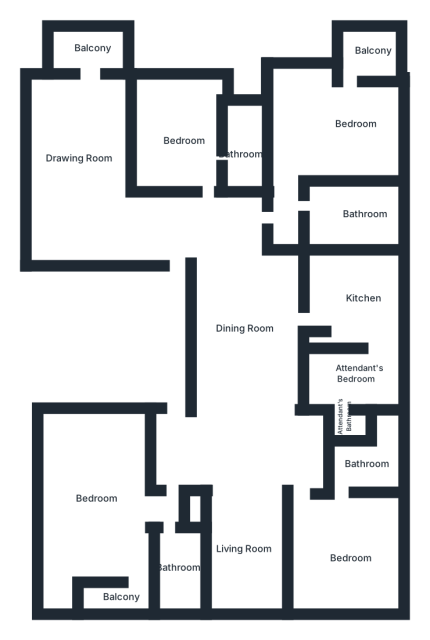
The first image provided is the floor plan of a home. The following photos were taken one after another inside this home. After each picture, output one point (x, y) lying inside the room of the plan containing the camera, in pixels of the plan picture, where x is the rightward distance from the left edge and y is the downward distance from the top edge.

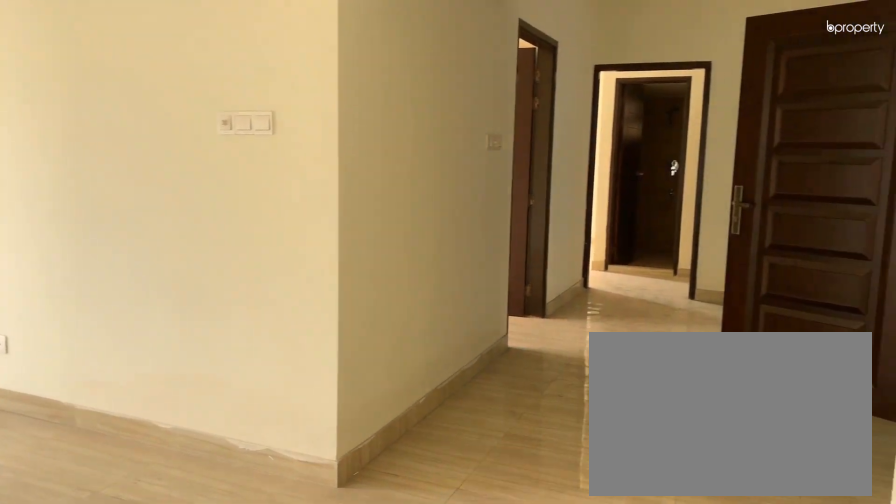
(82, 146)
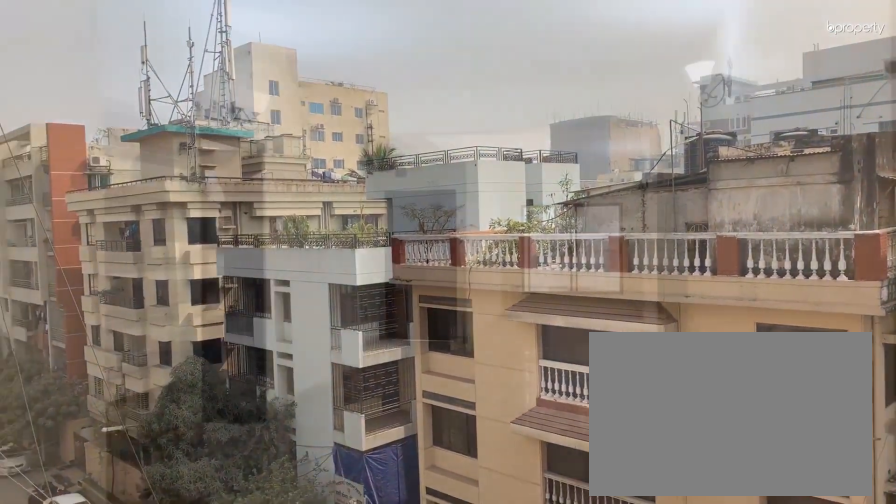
(90, 57)
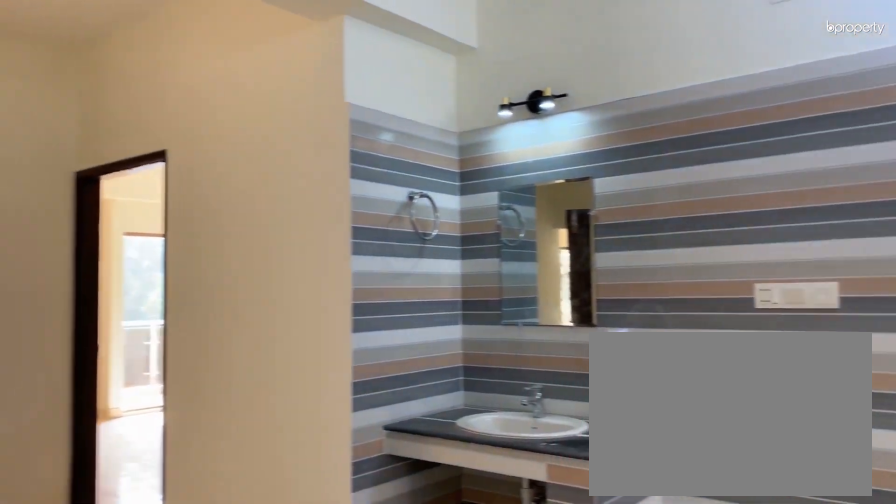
(244, 338)
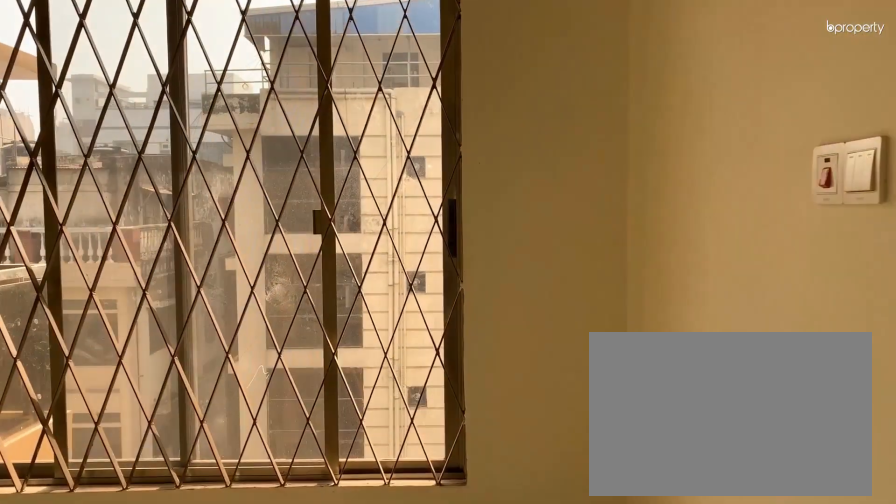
(181, 137)
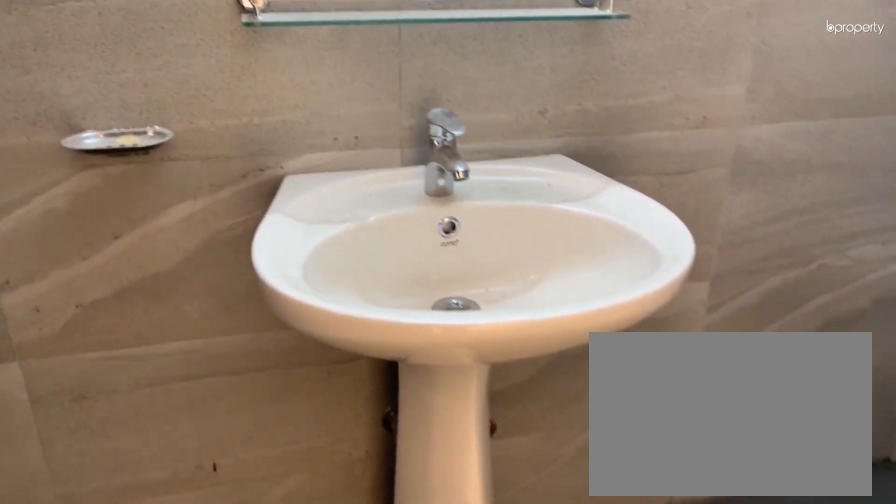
(241, 153)
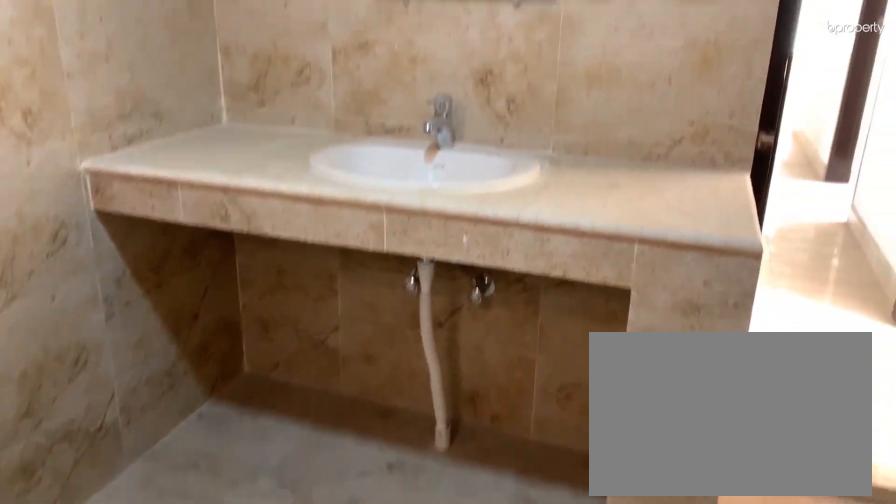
(346, 204)
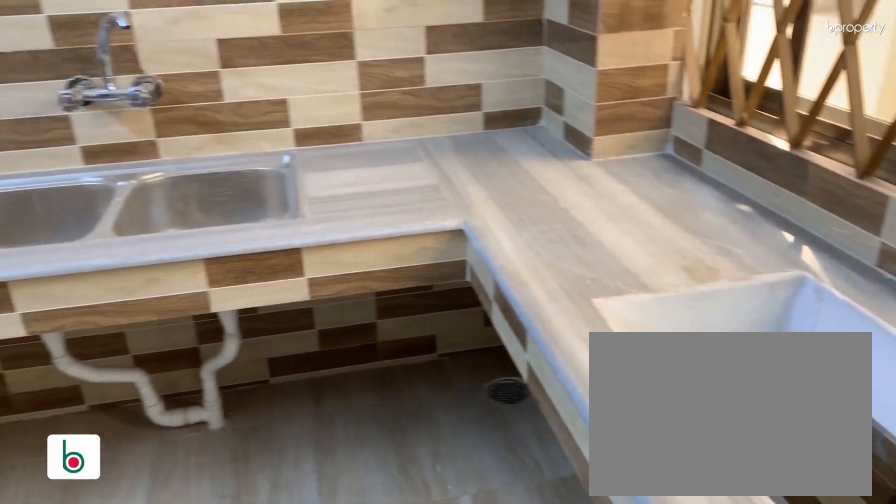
(335, 314)
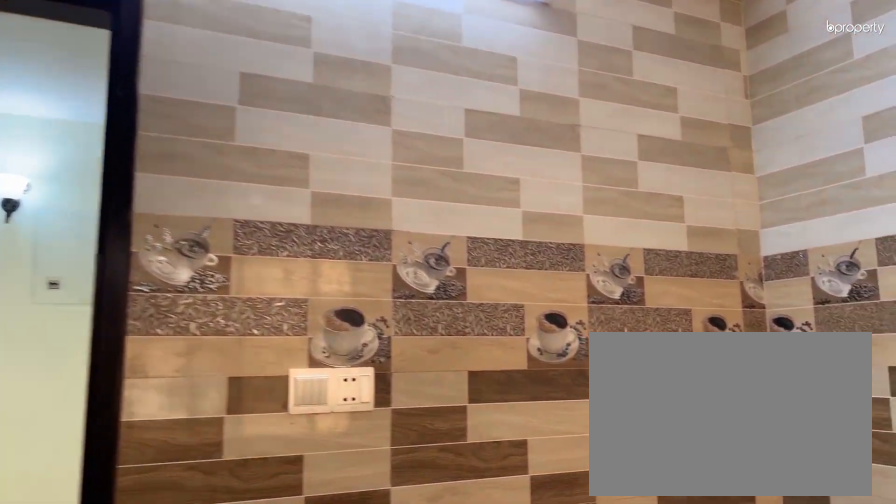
(335, 314)
